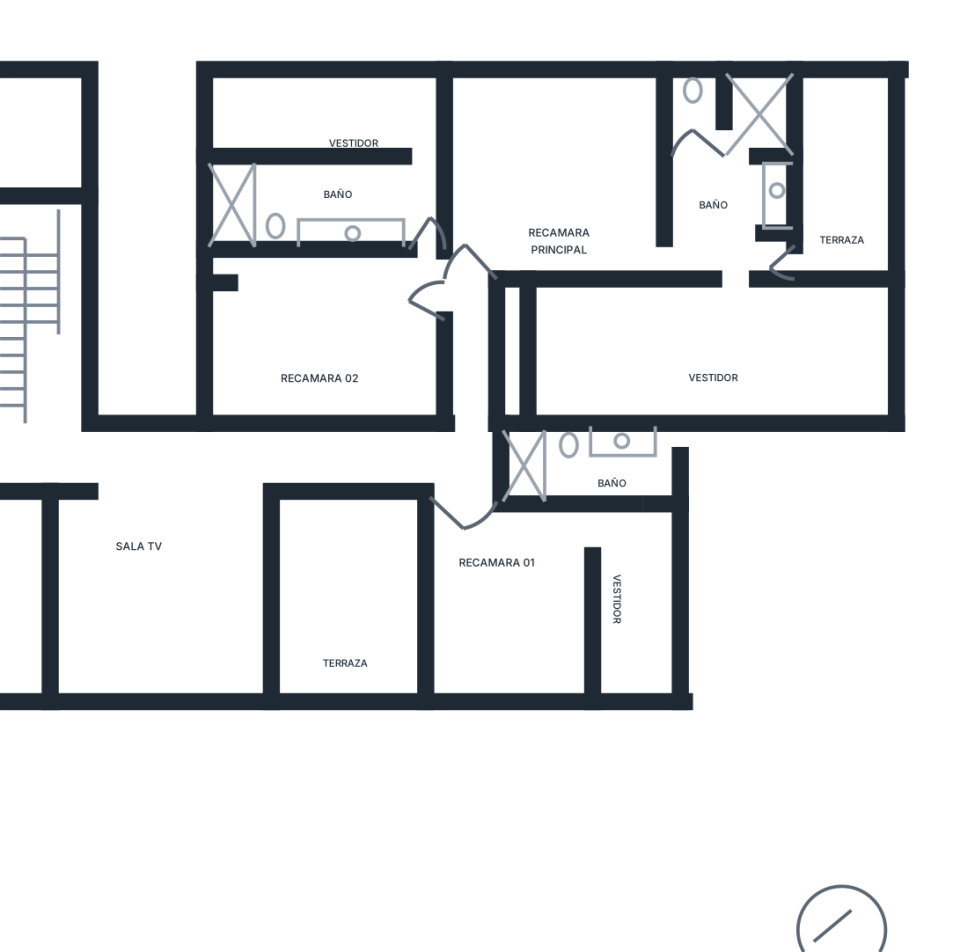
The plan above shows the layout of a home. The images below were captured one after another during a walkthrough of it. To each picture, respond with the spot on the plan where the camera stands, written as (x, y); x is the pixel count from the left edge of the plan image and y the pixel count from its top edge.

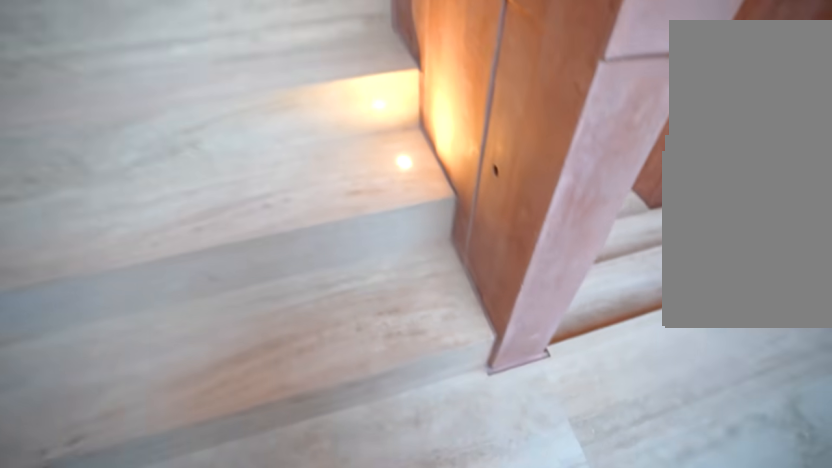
(32, 245)
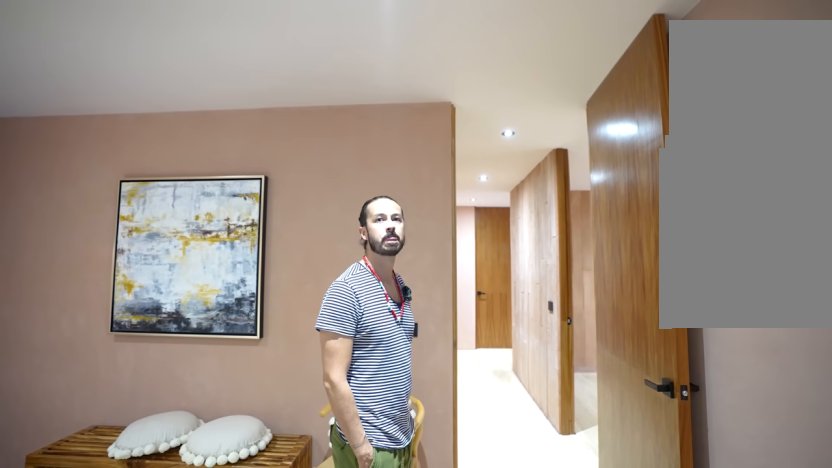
(496, 219)
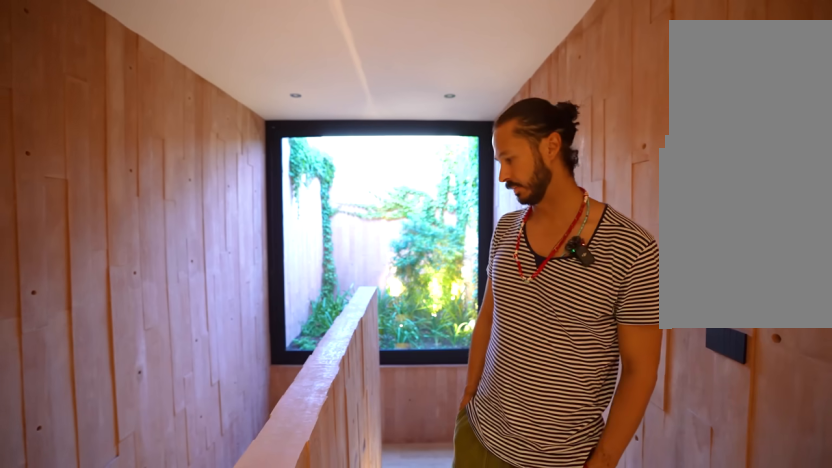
(58, 442)
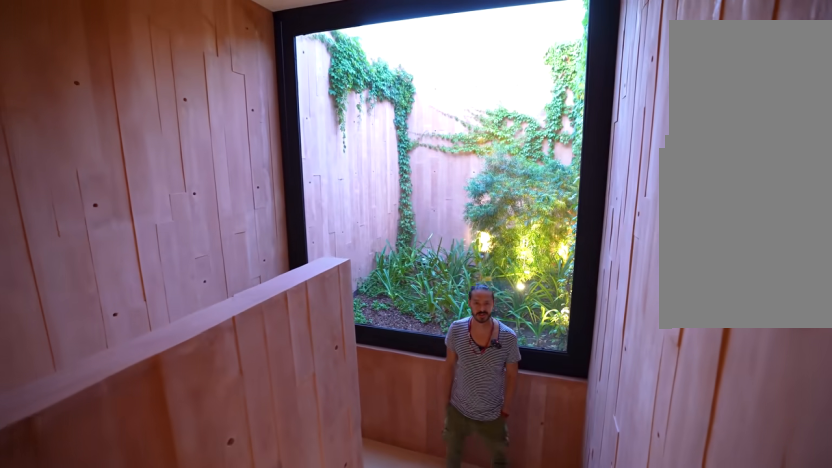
(55, 410)
